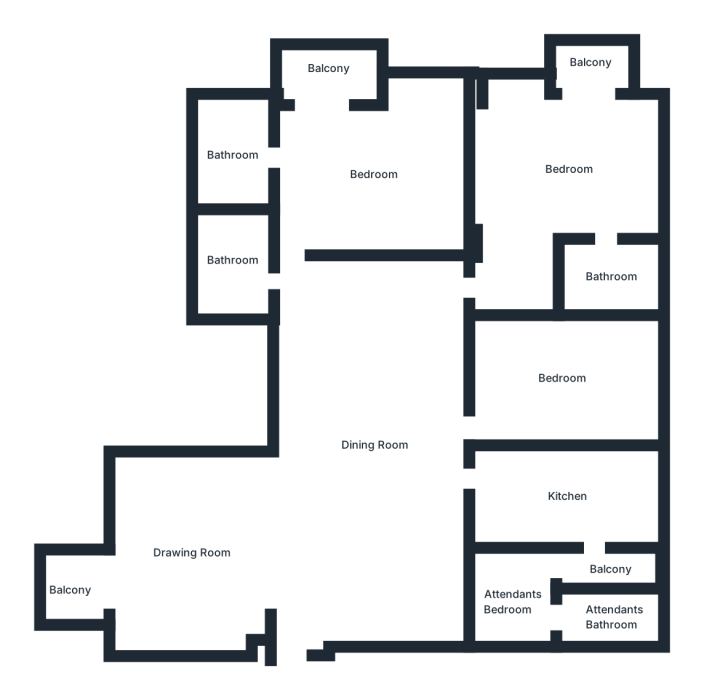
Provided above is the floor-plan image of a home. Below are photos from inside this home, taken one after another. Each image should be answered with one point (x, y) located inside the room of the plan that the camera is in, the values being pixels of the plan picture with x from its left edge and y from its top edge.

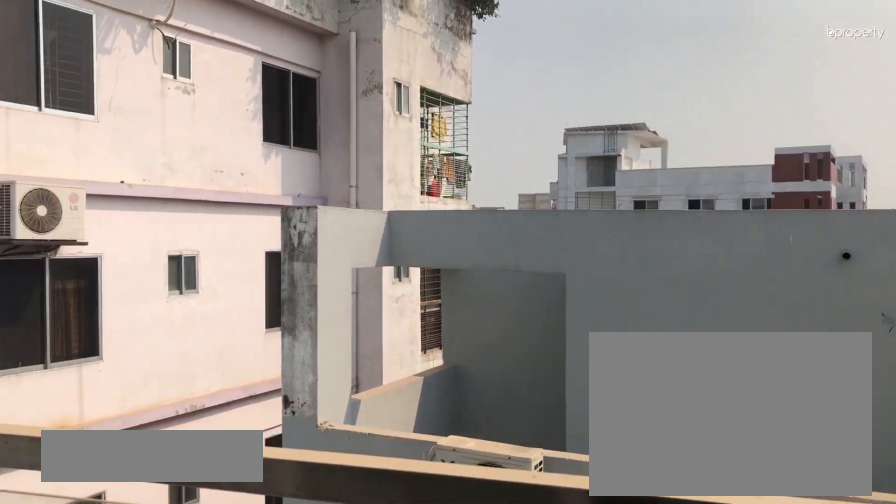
(327, 69)
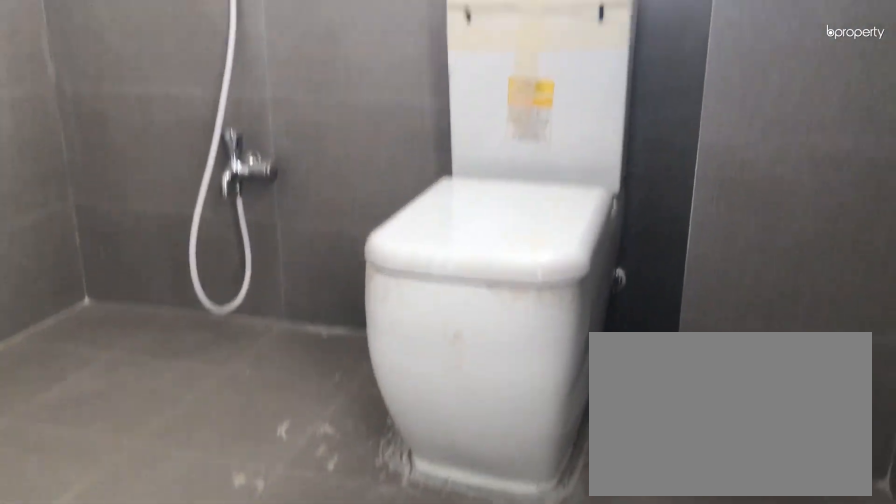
(227, 156)
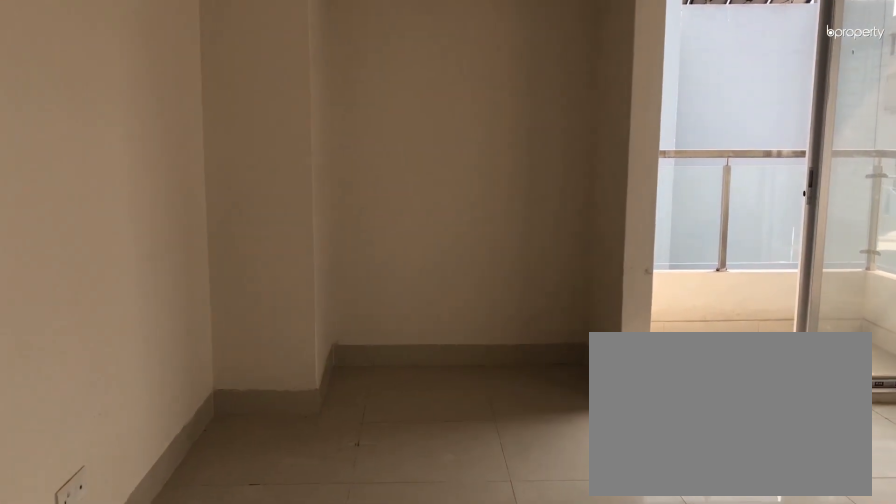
(567, 169)
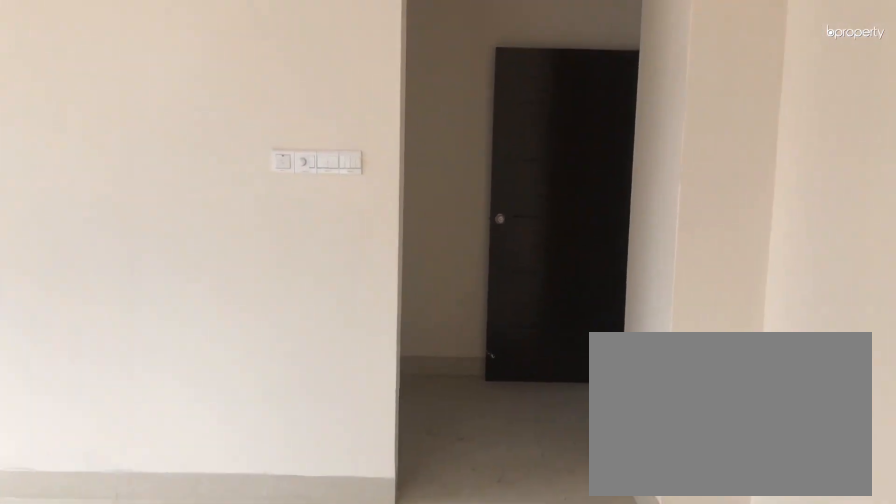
(567, 169)
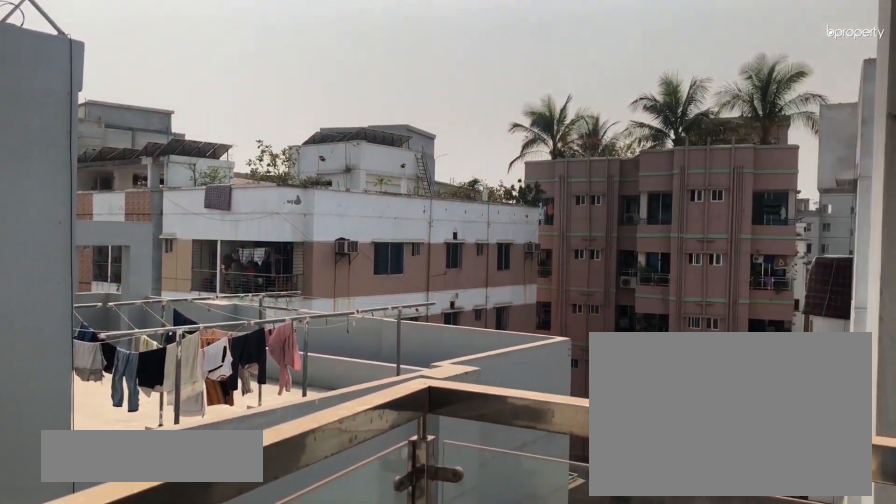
(591, 62)
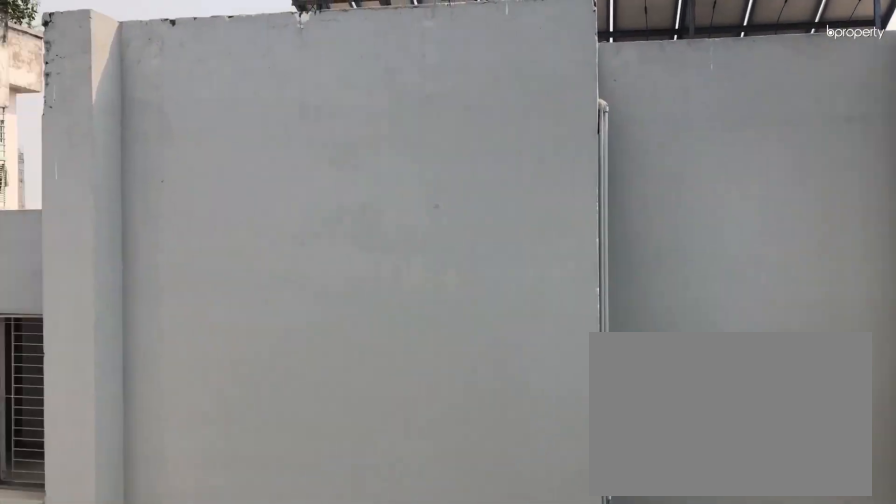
(591, 62)
